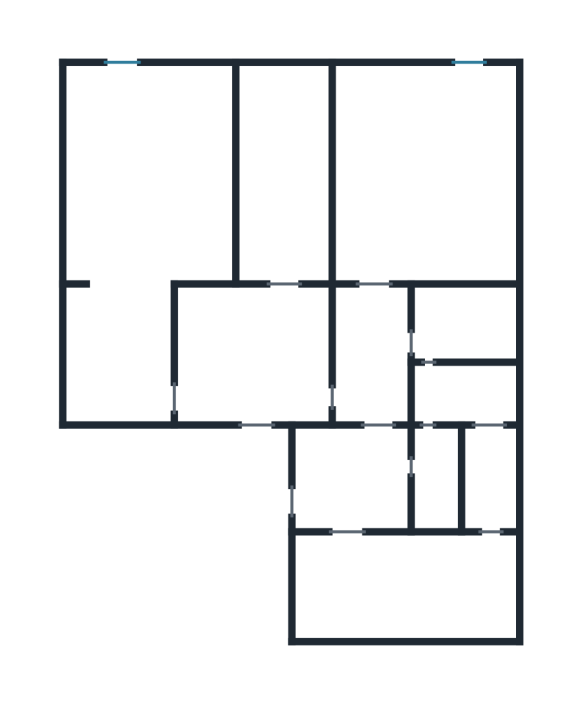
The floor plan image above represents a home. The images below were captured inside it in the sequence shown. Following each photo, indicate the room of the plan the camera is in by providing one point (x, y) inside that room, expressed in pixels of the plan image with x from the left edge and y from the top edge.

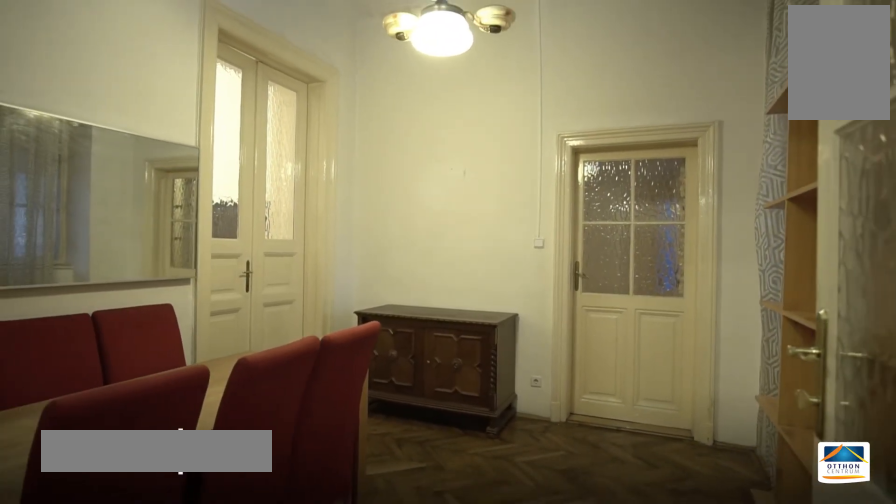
(246, 355)
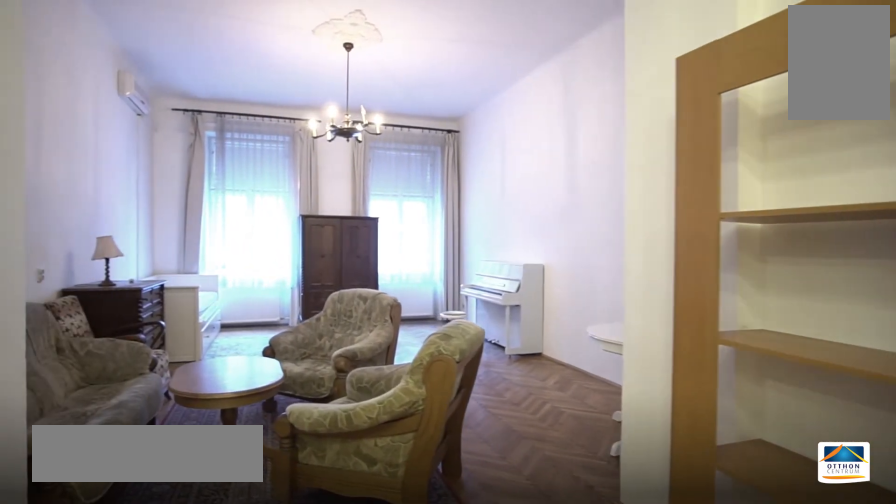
(155, 183)
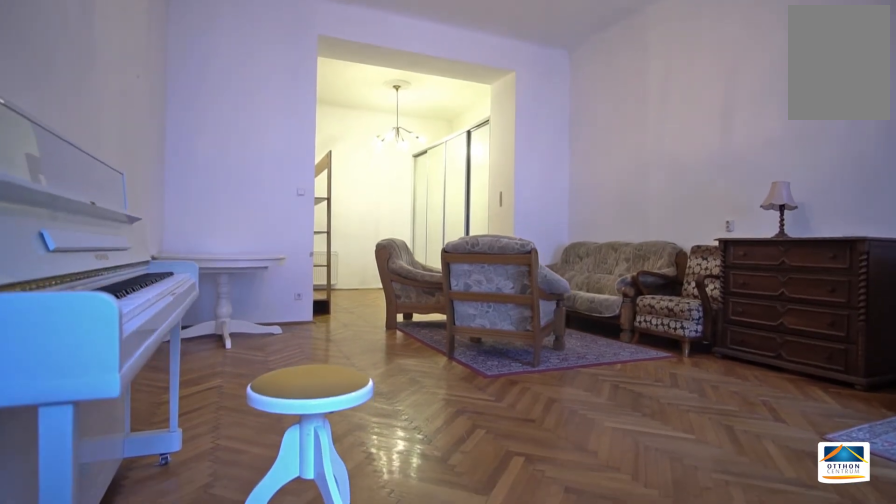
(155, 183)
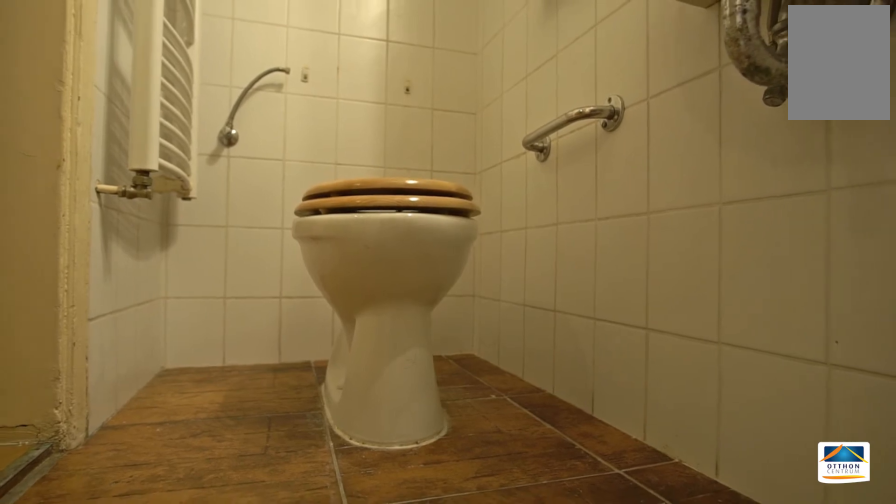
(441, 478)
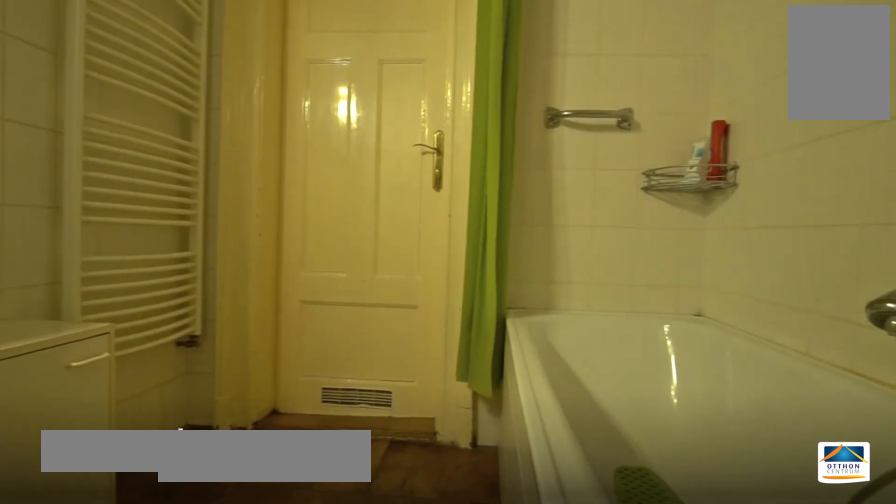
(462, 321)
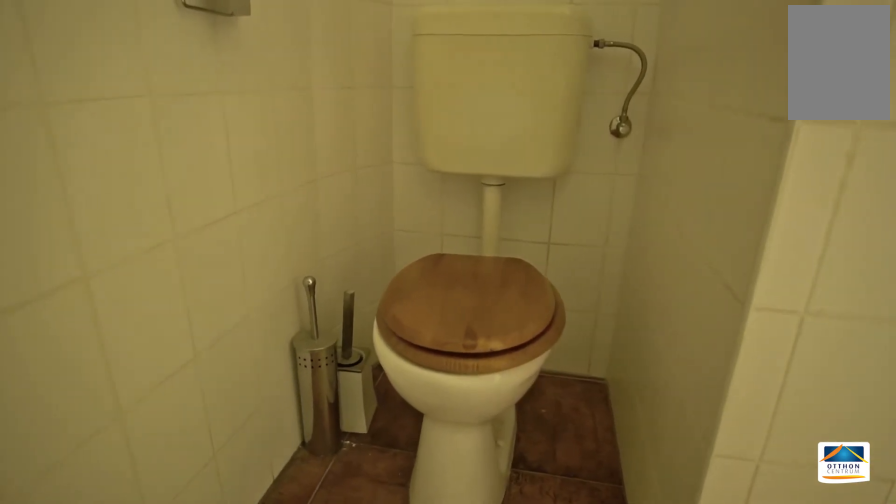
(462, 321)
